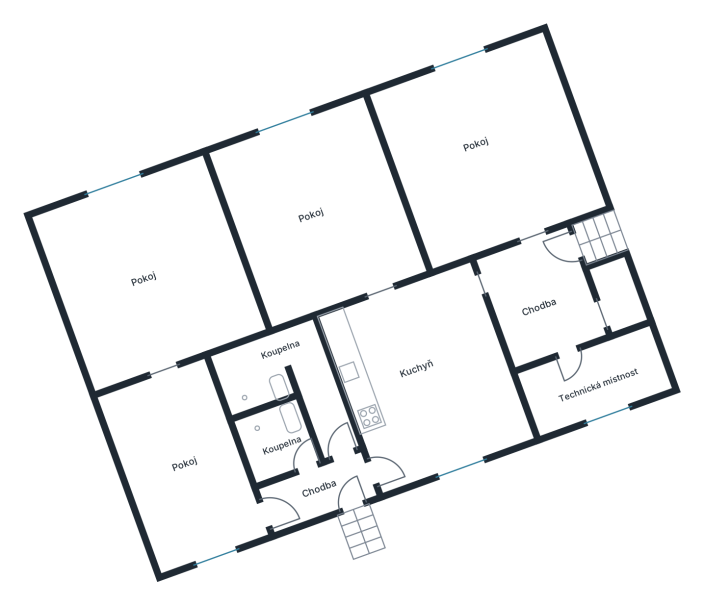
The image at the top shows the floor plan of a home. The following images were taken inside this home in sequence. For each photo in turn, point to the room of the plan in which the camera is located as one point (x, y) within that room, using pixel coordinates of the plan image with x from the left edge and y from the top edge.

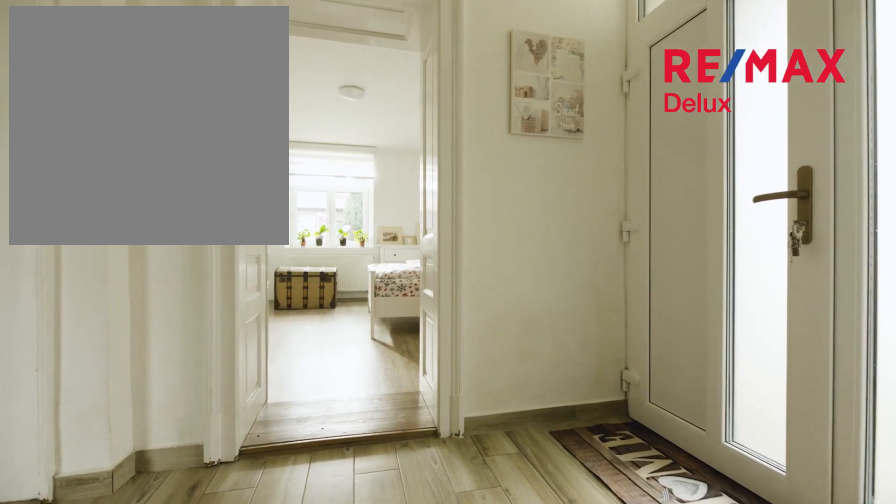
(541, 297)
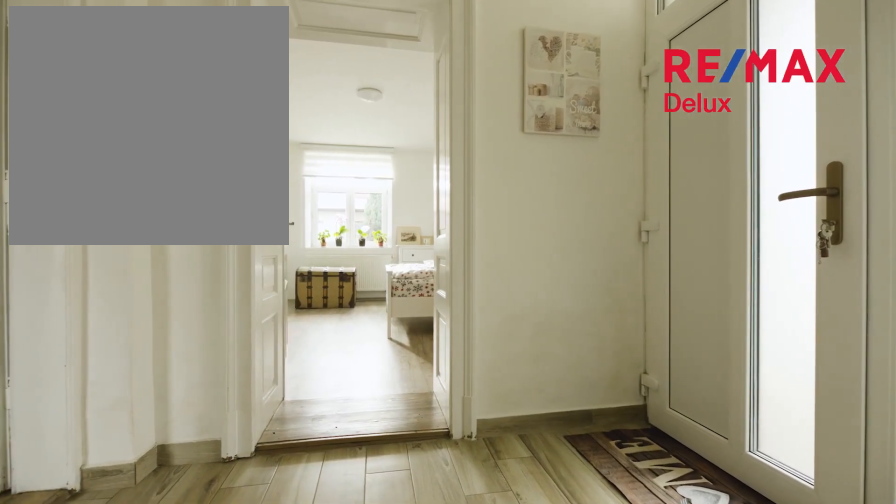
(541, 297)
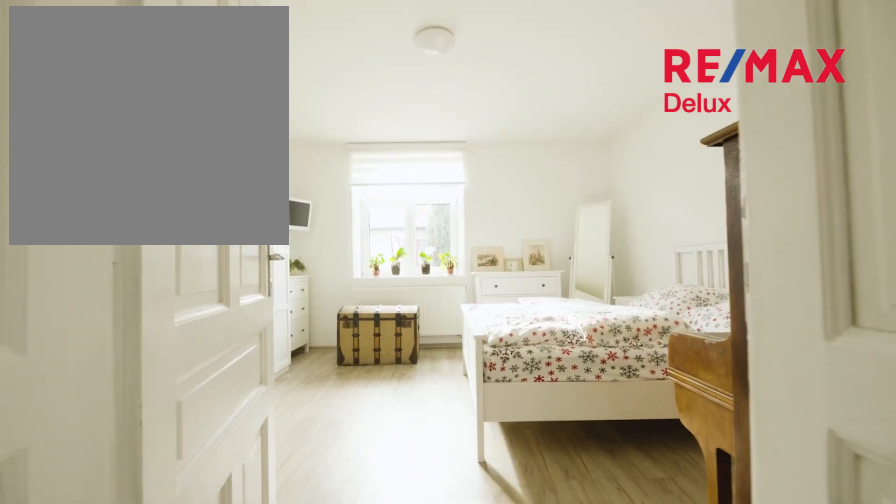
(487, 150)
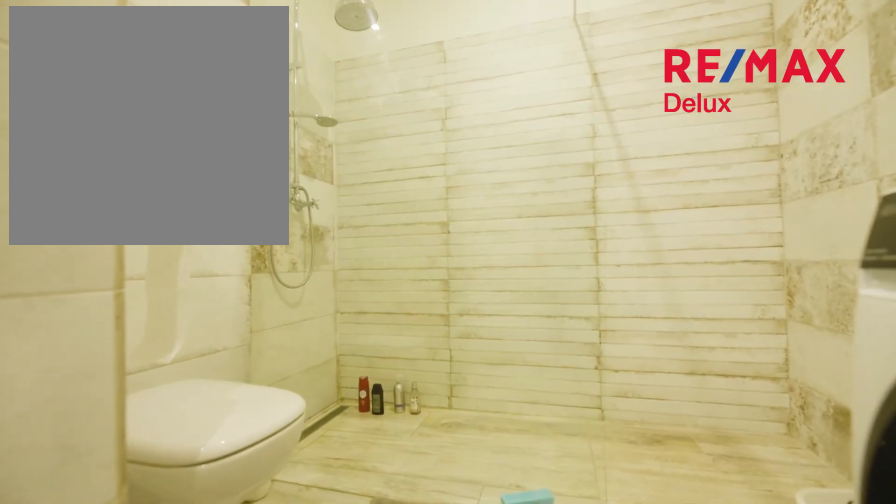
(305, 397)
